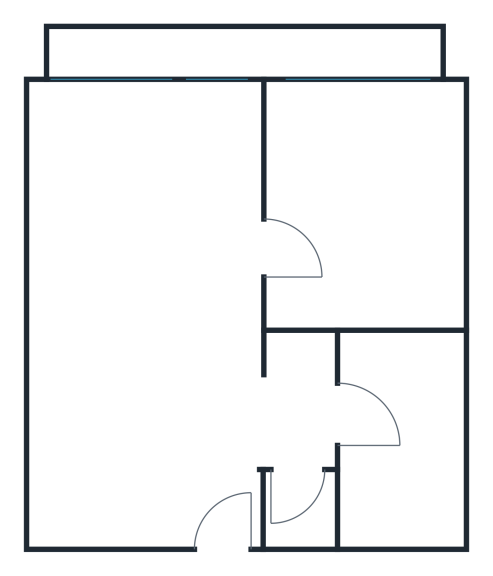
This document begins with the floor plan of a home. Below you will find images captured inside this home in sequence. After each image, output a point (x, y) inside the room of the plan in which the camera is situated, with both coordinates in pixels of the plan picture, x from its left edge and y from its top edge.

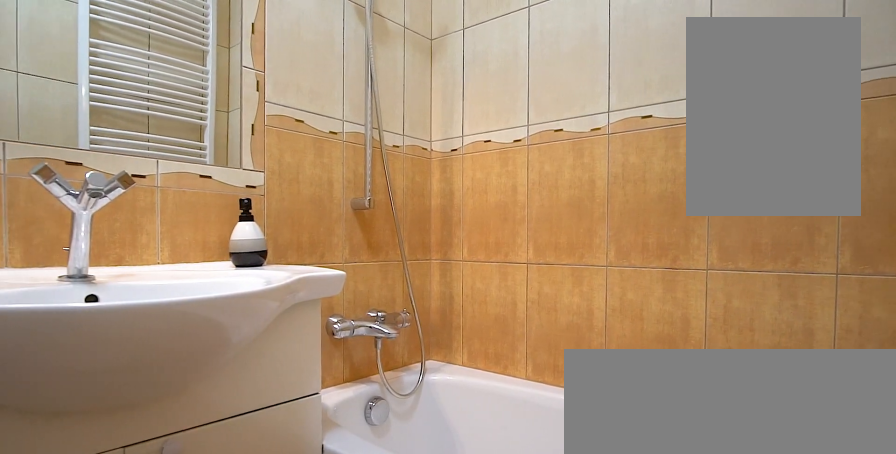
(389, 429)
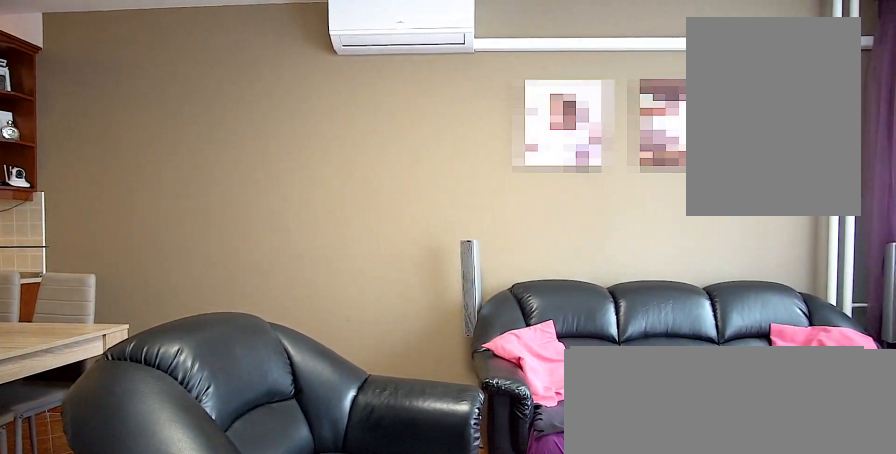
(154, 232)
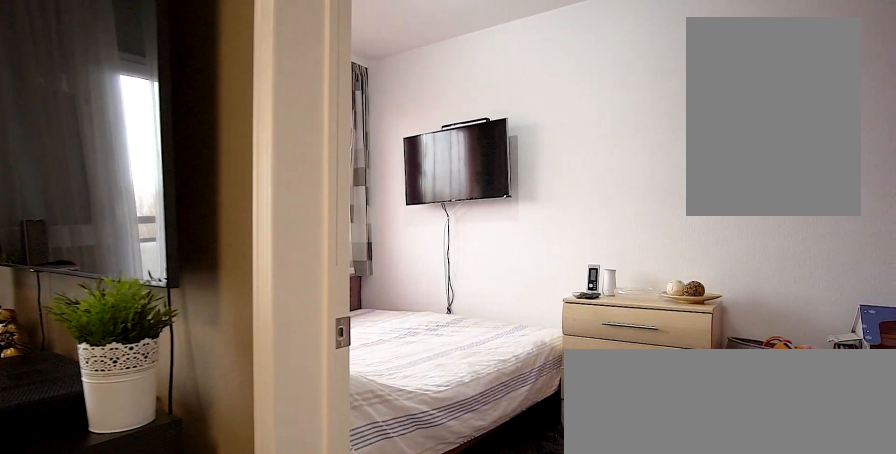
(358, 223)
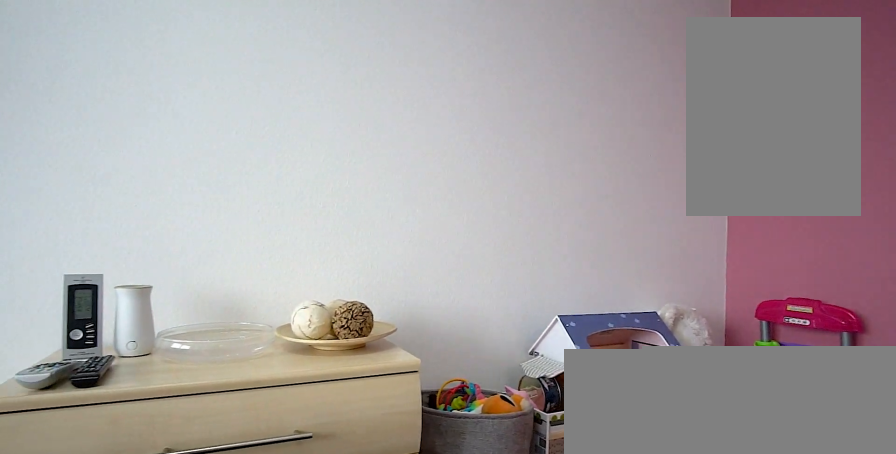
(358, 223)
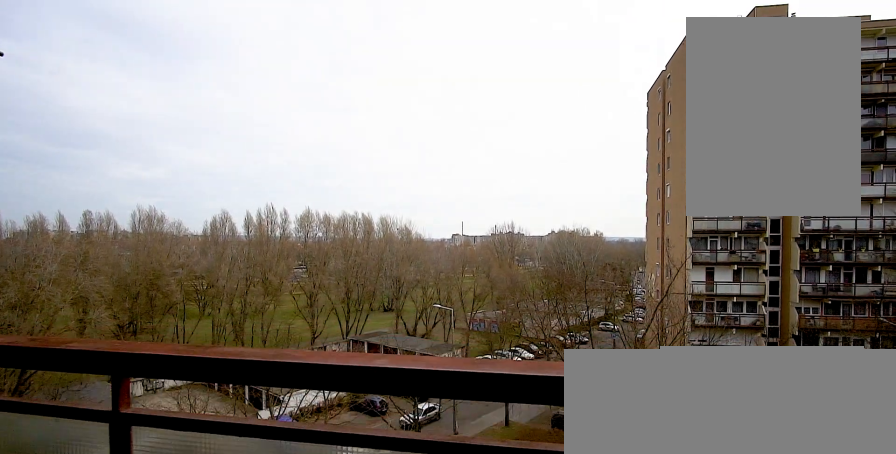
(248, 57)
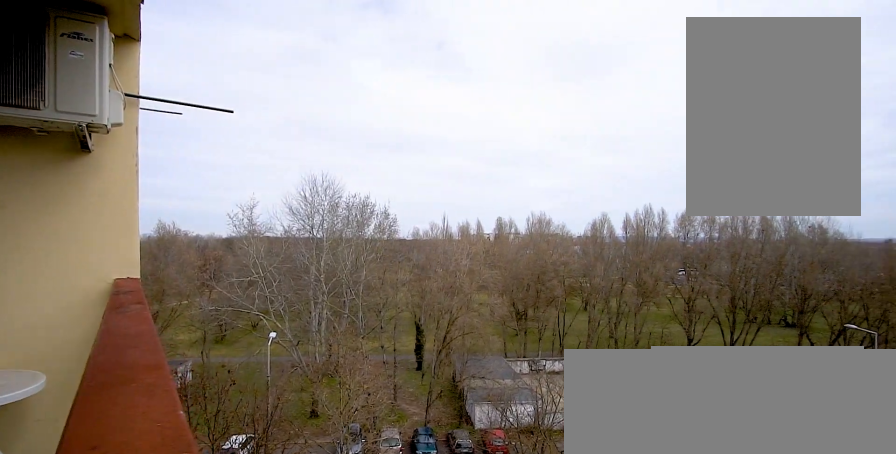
(248, 57)
